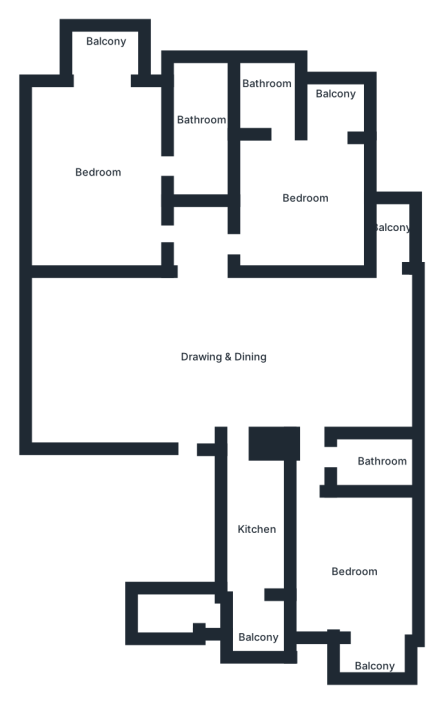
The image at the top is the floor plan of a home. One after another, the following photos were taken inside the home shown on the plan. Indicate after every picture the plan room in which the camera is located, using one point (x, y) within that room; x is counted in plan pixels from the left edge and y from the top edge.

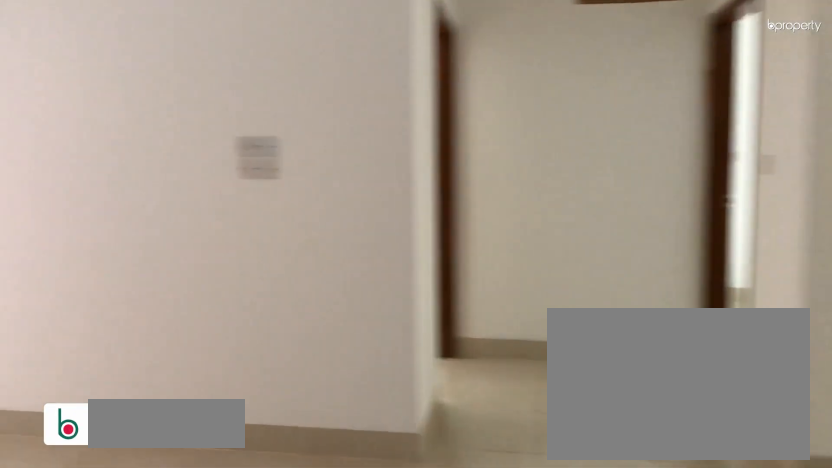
(159, 367)
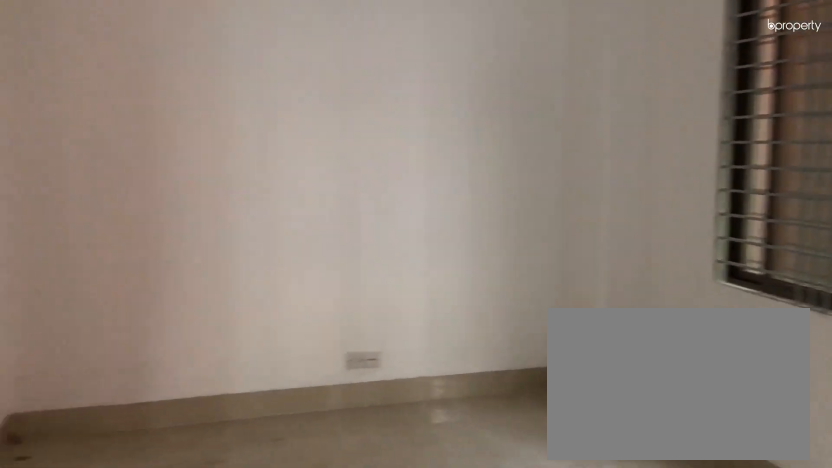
(101, 356)
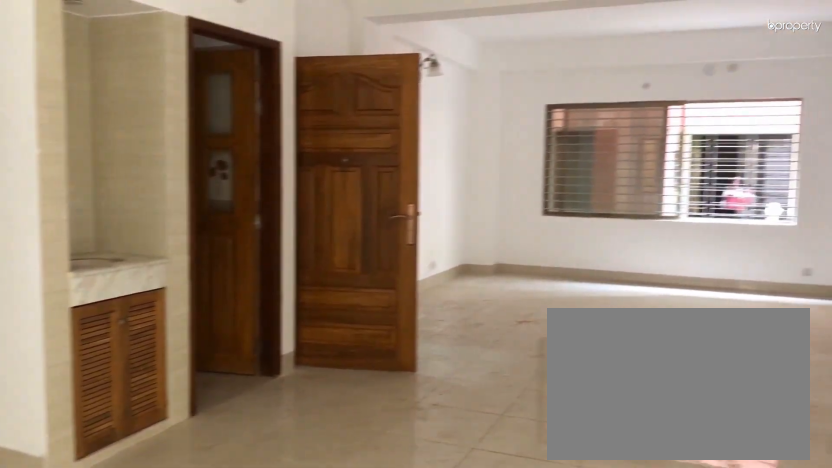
(252, 356)
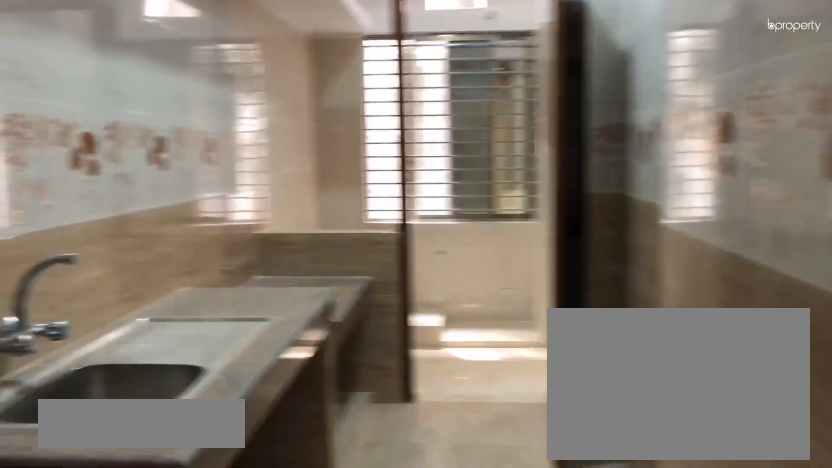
(254, 534)
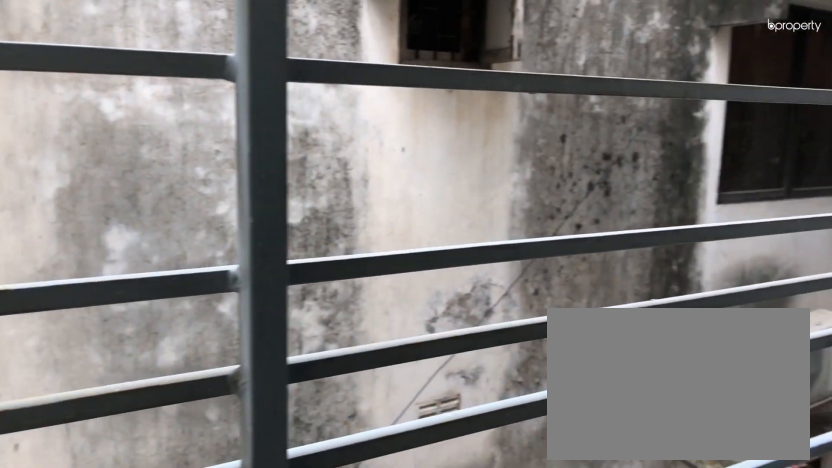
(376, 654)
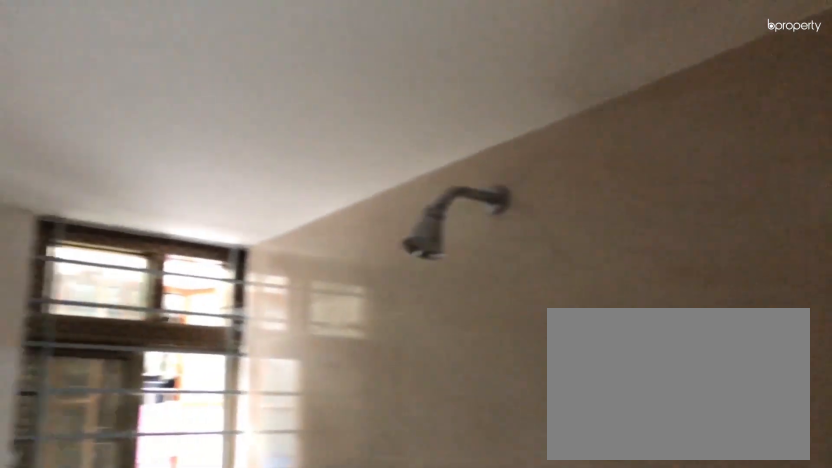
(366, 457)
